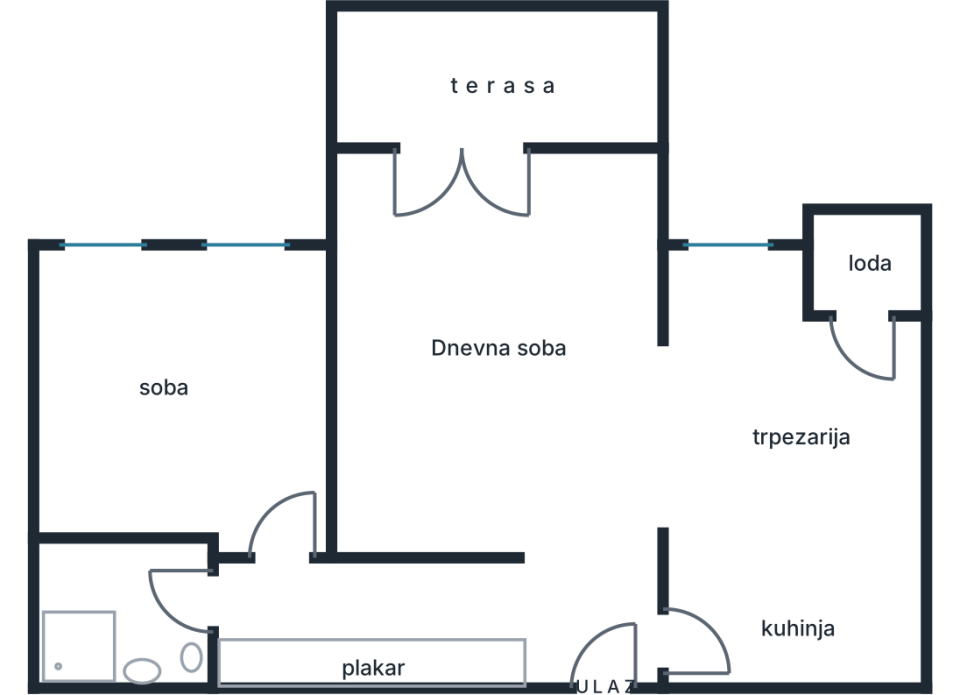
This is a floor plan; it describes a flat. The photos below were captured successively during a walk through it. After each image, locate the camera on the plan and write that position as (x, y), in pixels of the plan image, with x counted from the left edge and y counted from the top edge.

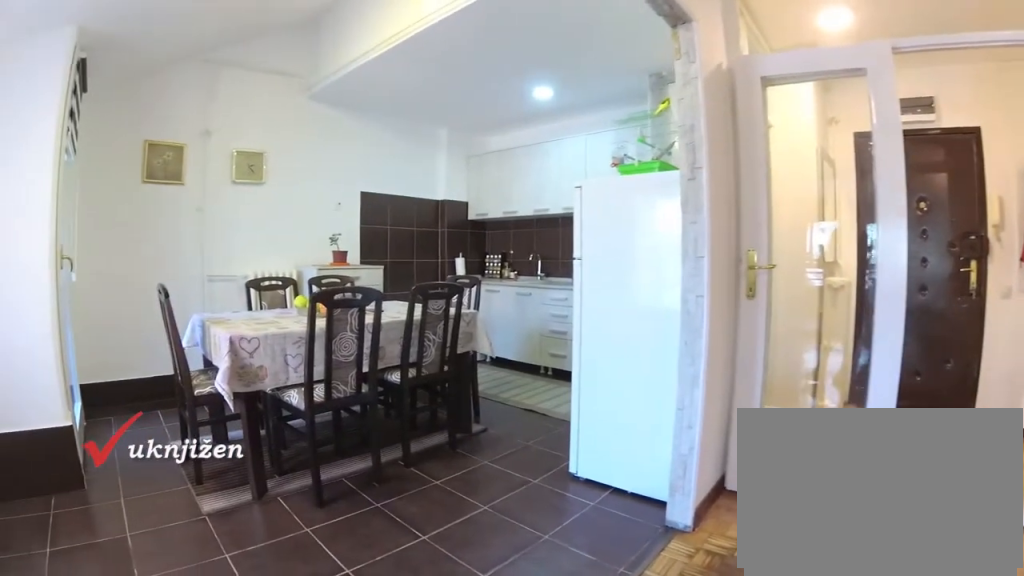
(600, 371)
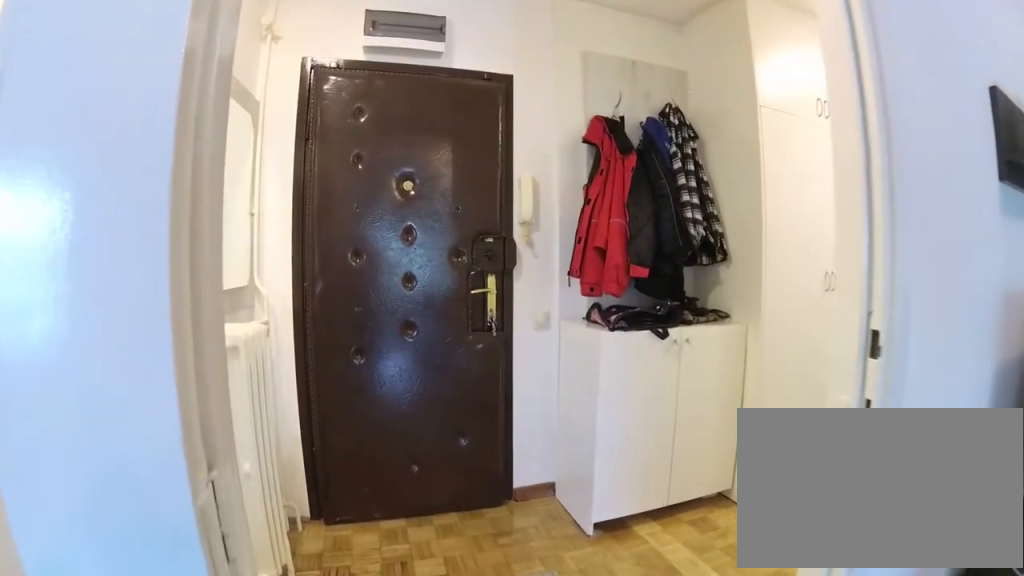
(605, 507)
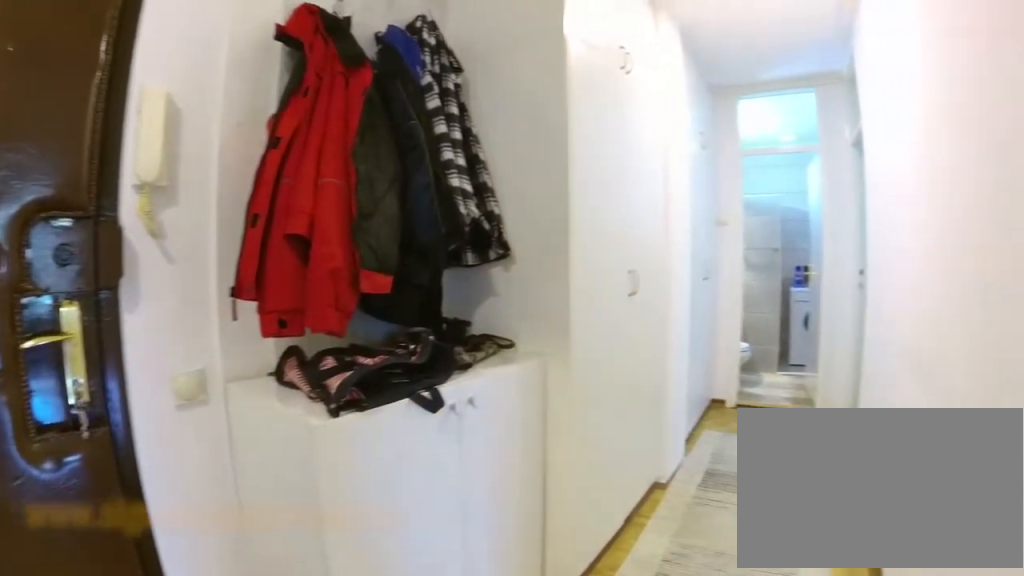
(590, 599)
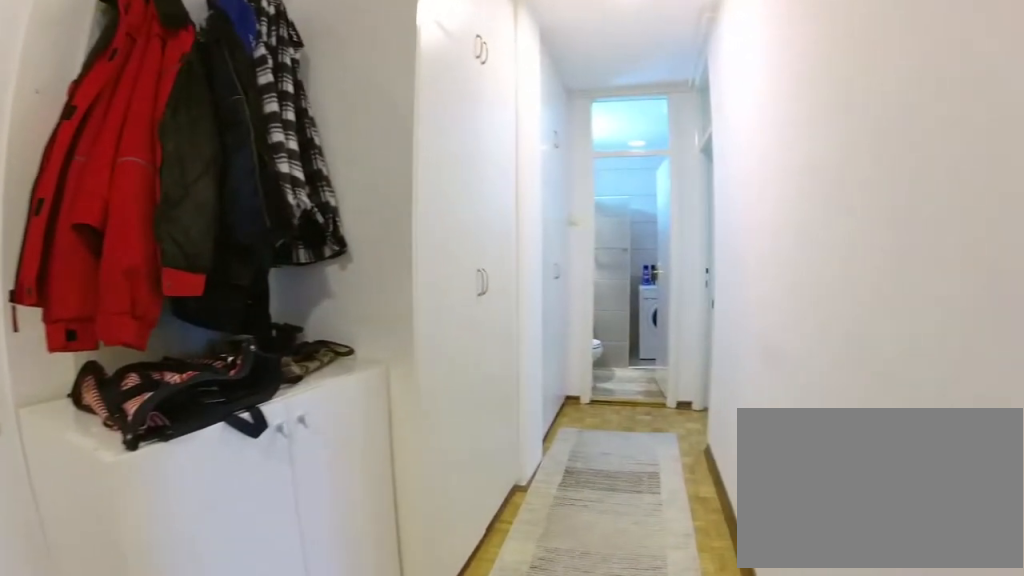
(576, 601)
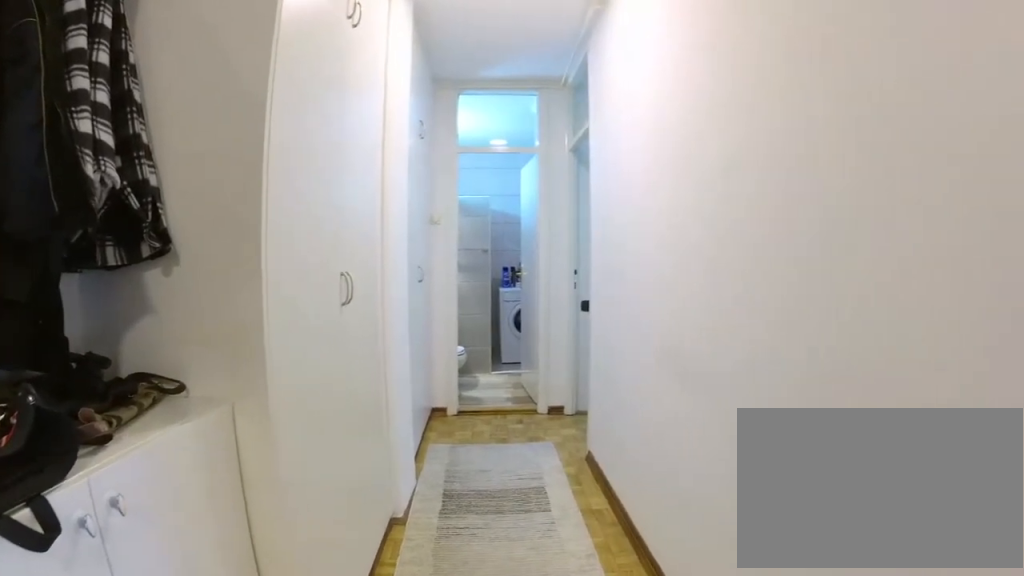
(539, 601)
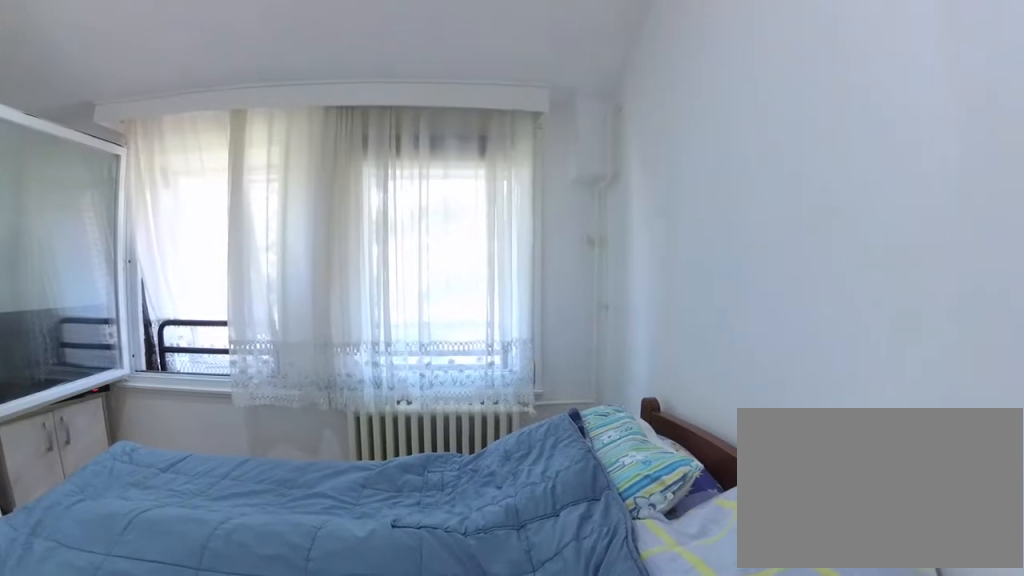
(290, 560)
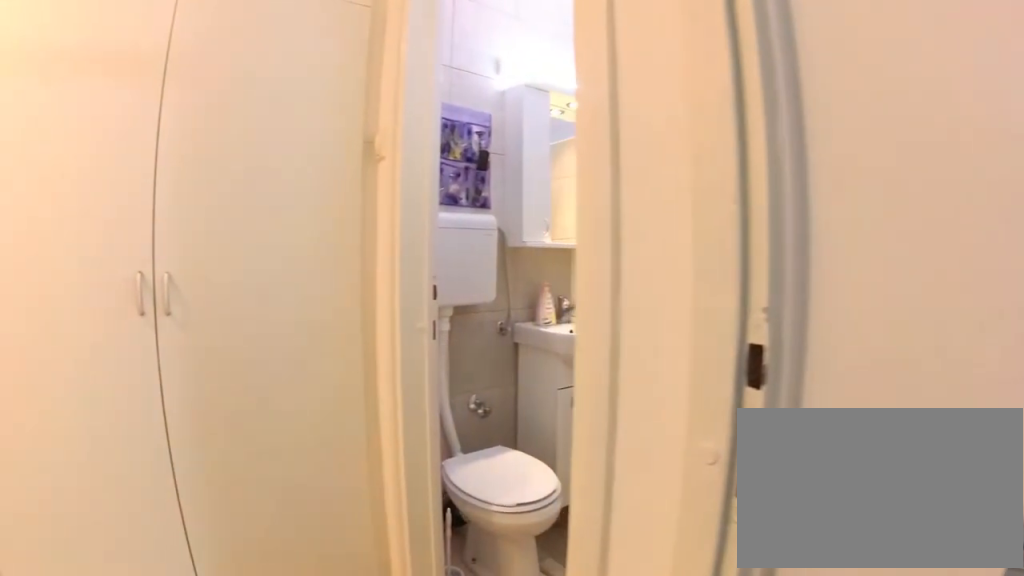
(275, 489)
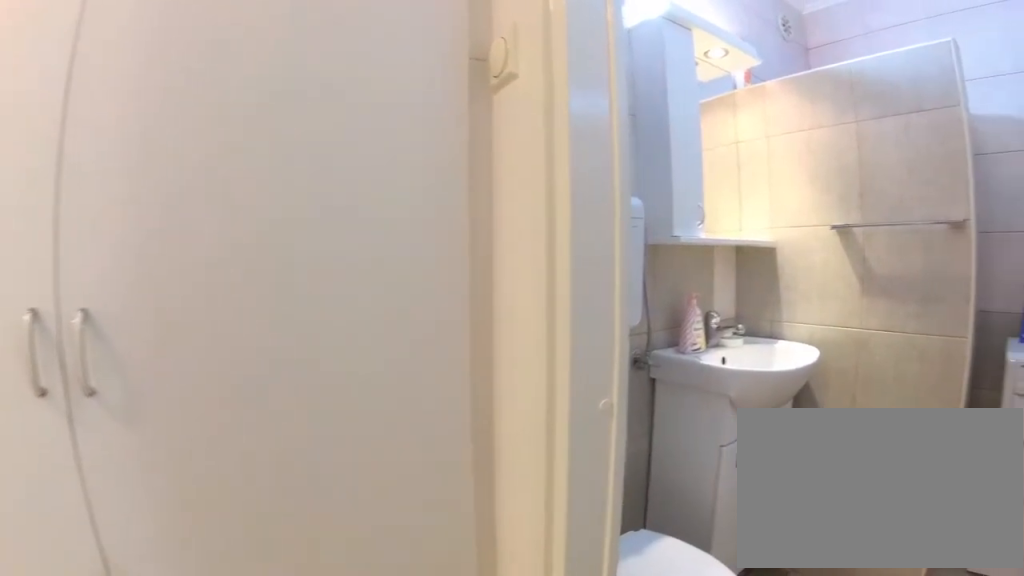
(266, 560)
